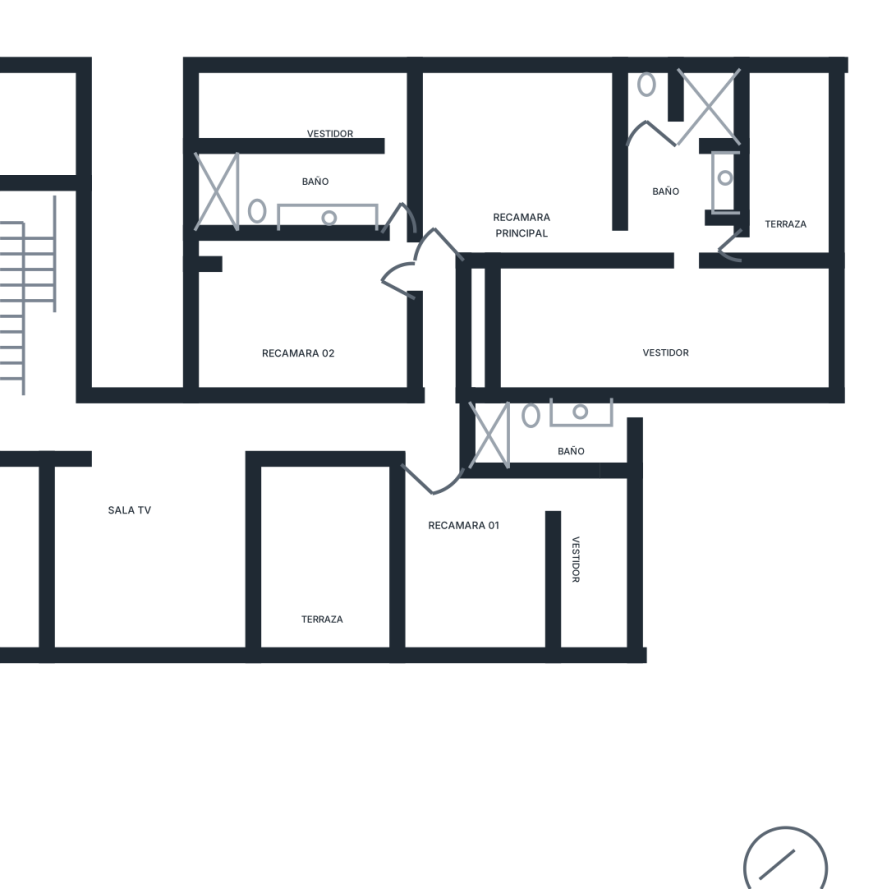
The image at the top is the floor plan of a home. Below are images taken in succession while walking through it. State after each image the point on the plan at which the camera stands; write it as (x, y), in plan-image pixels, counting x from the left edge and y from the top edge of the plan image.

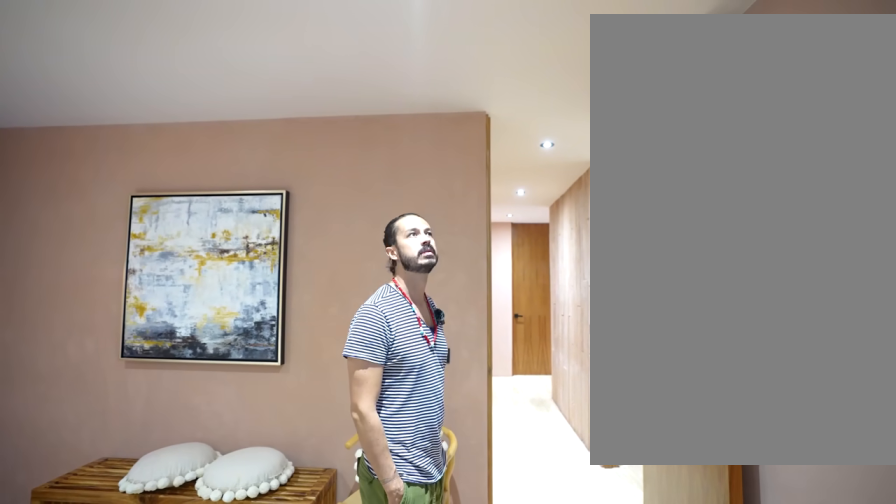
(463, 209)
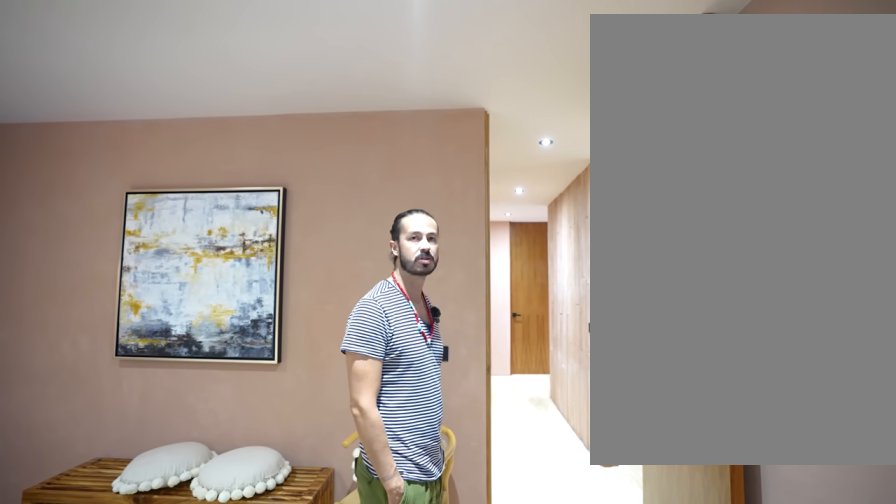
(463, 197)
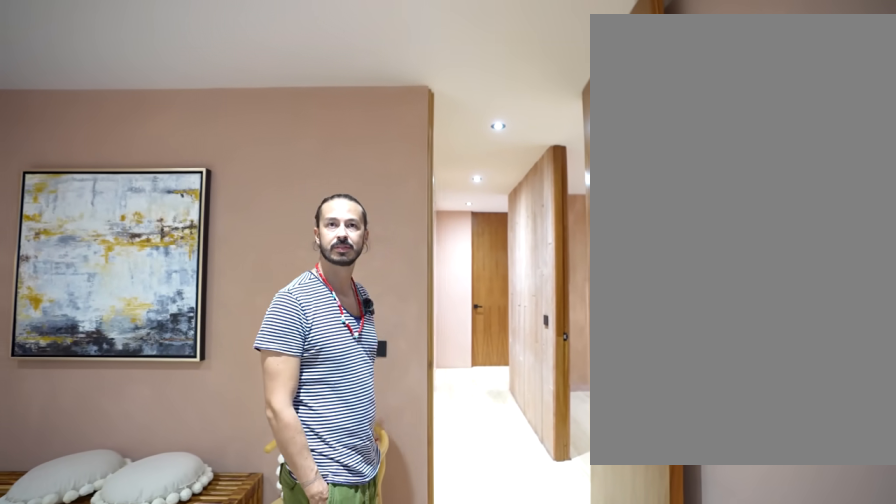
(463, 198)
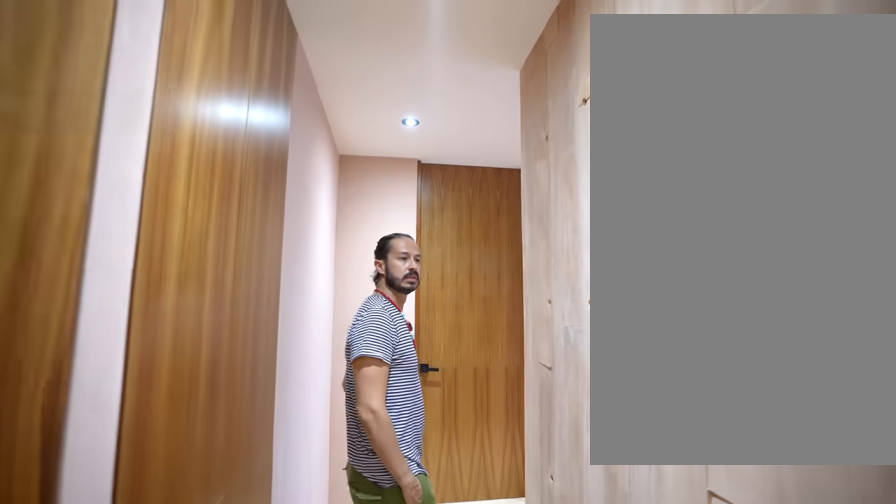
(438, 285)
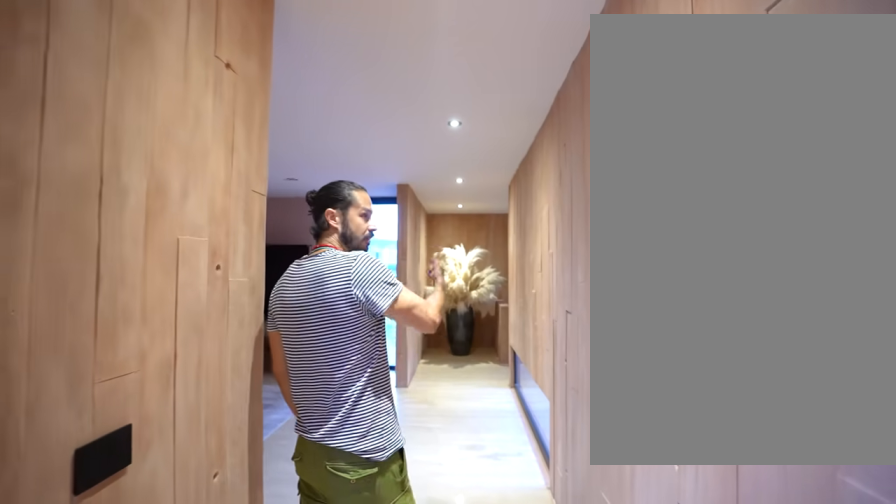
(373, 425)
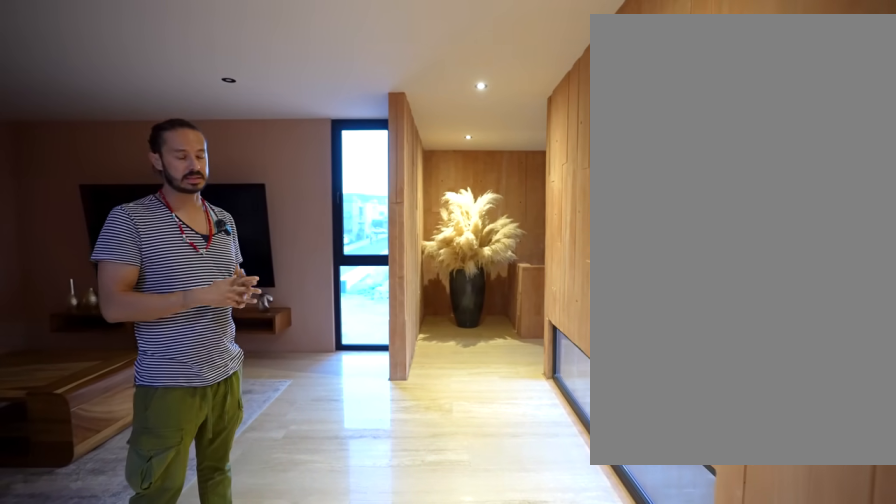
(247, 433)
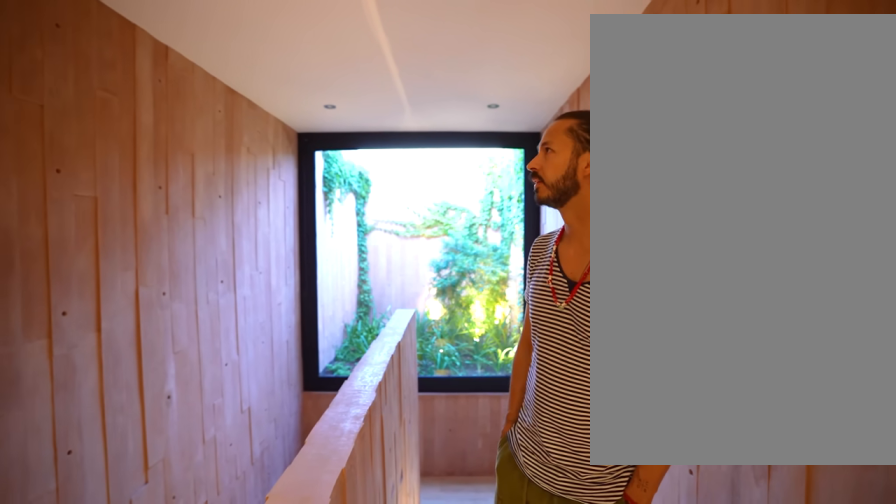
(54, 413)
